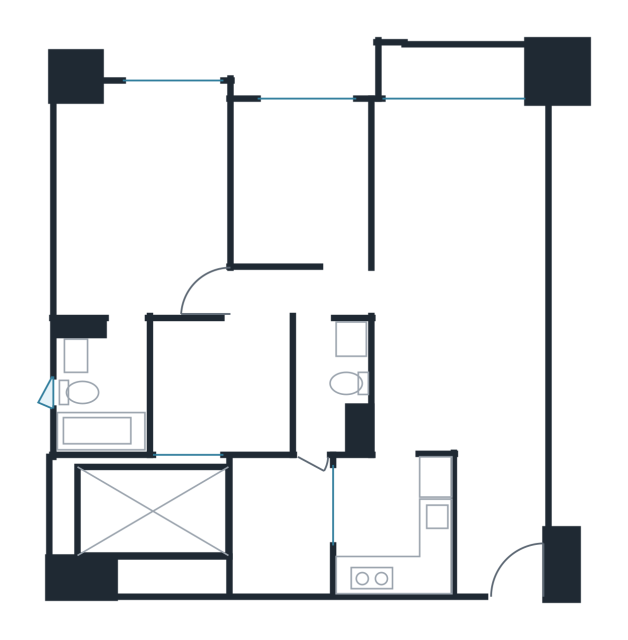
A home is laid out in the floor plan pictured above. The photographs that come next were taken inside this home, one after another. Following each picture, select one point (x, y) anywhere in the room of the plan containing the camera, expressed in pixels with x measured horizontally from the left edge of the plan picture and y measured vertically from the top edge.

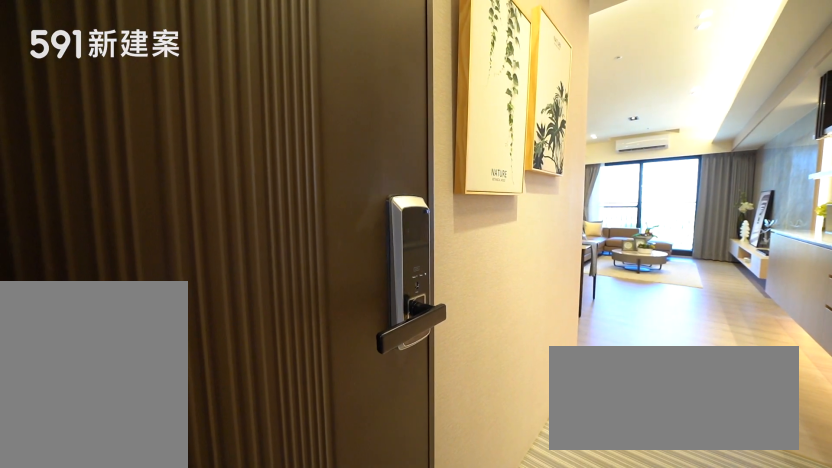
(499, 557)
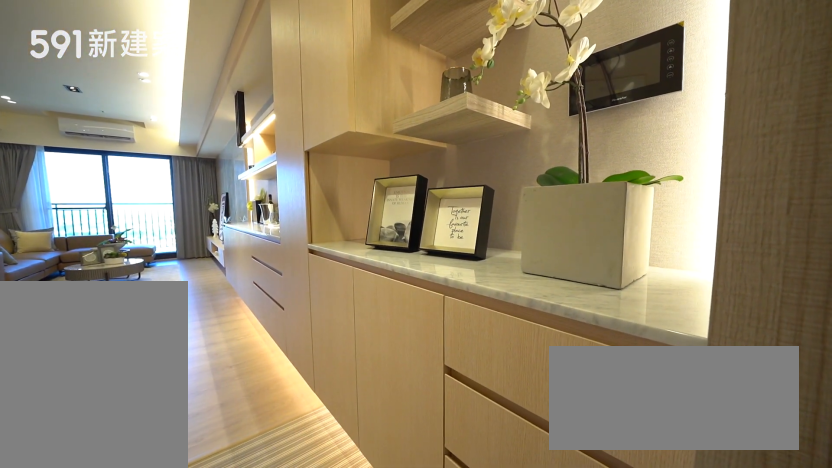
(499, 557)
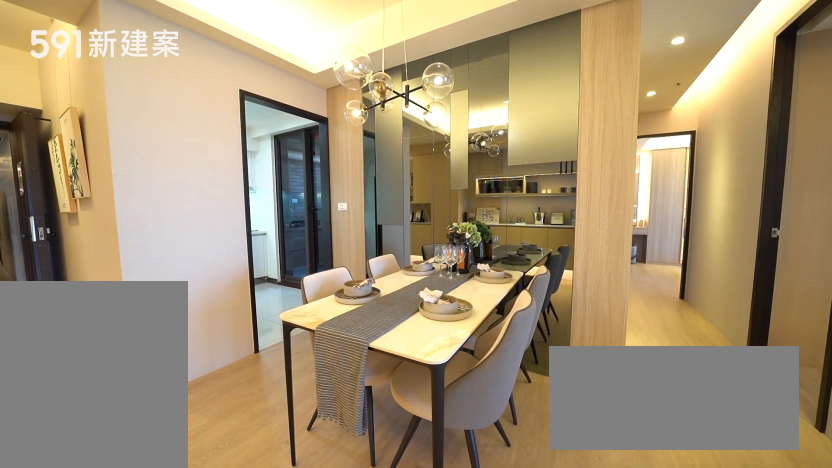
(435, 361)
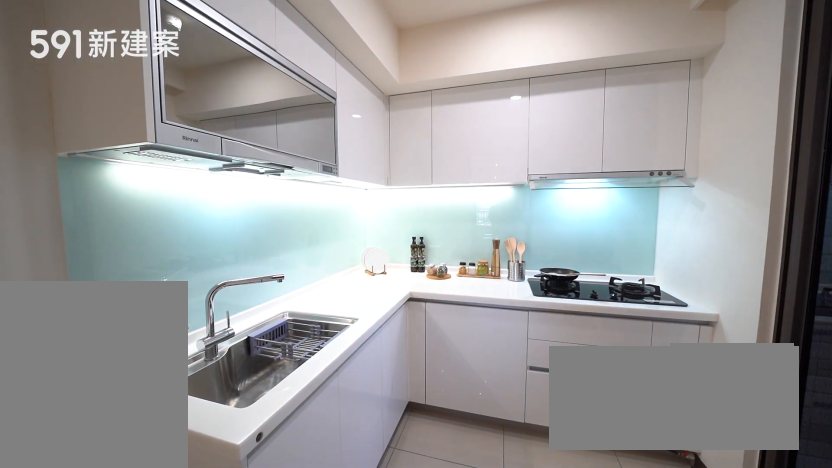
(393, 527)
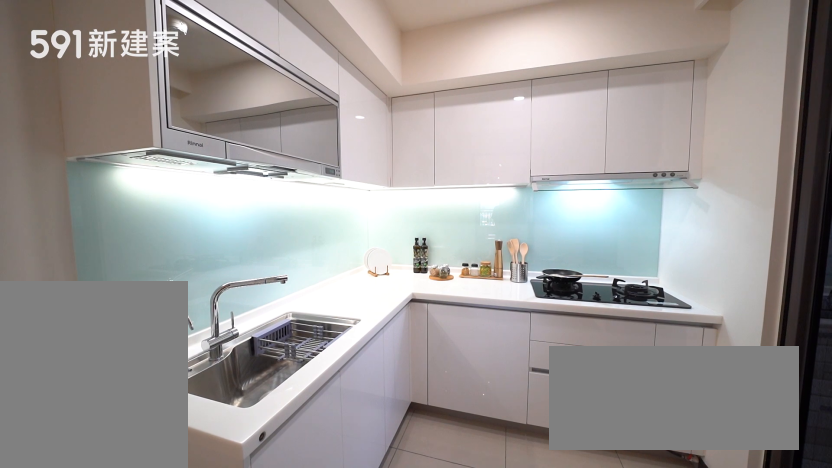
(393, 527)
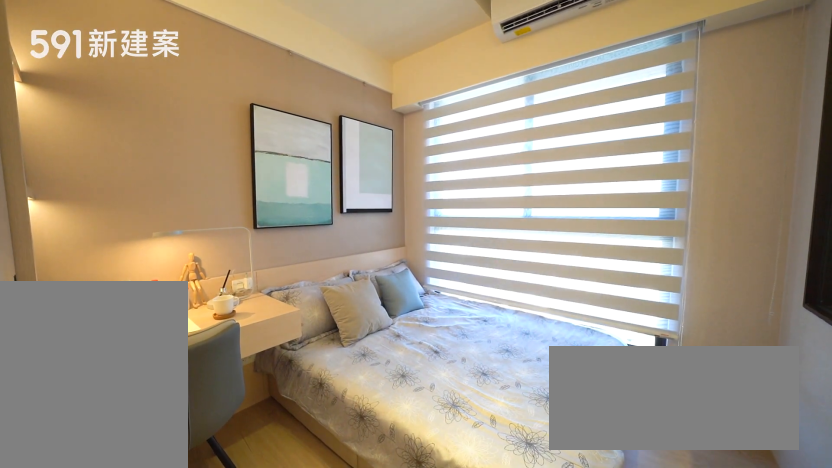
(301, 178)
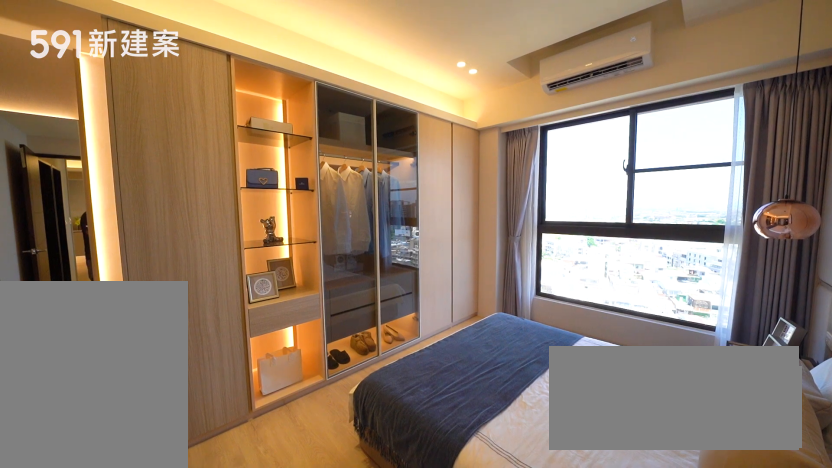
(136, 196)
